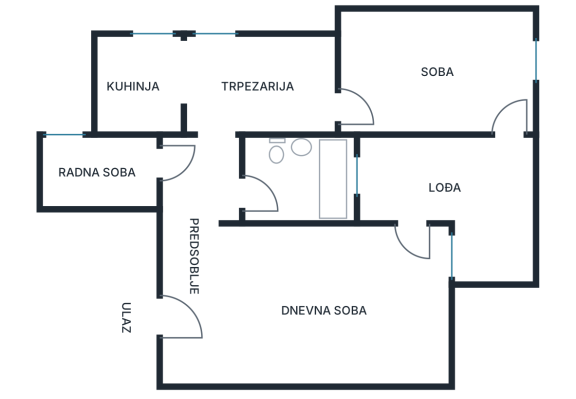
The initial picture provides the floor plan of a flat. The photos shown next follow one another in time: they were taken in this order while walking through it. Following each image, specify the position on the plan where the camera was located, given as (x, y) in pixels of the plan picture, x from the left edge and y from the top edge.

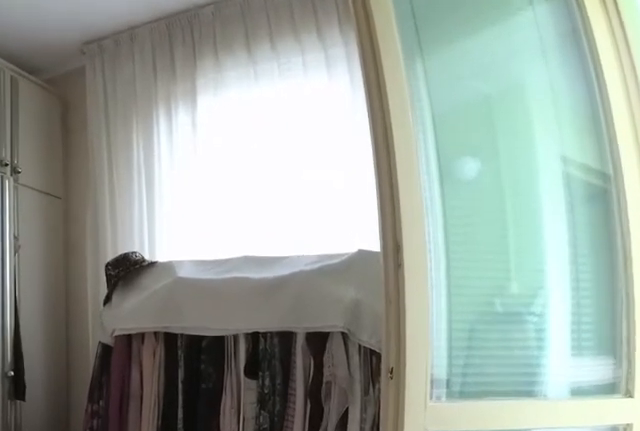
(454, 103)
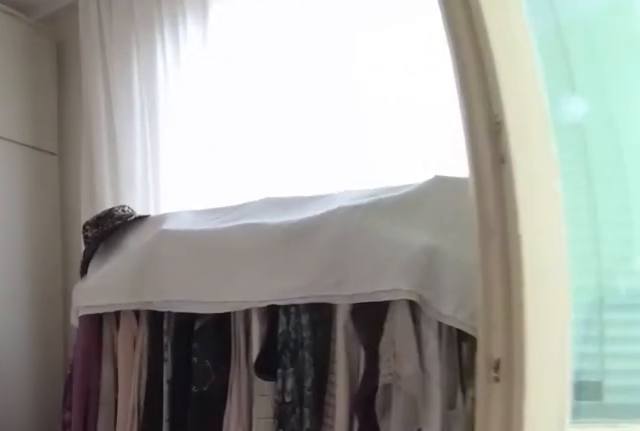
(491, 100)
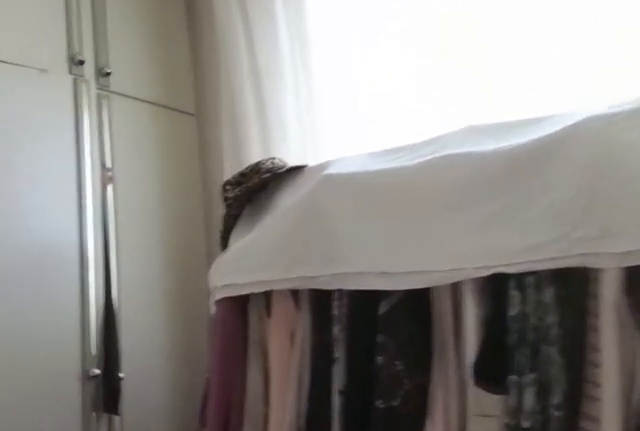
(497, 100)
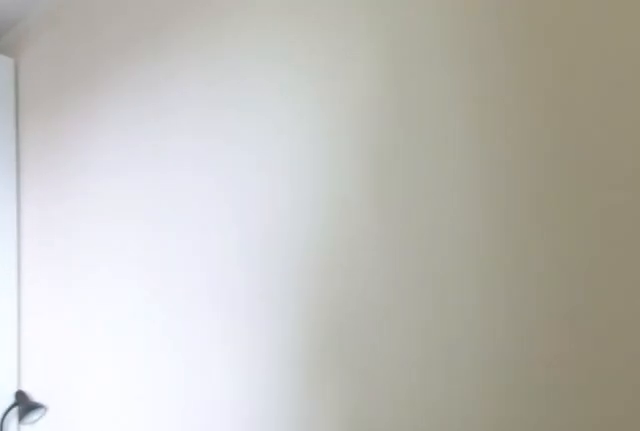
(512, 91)
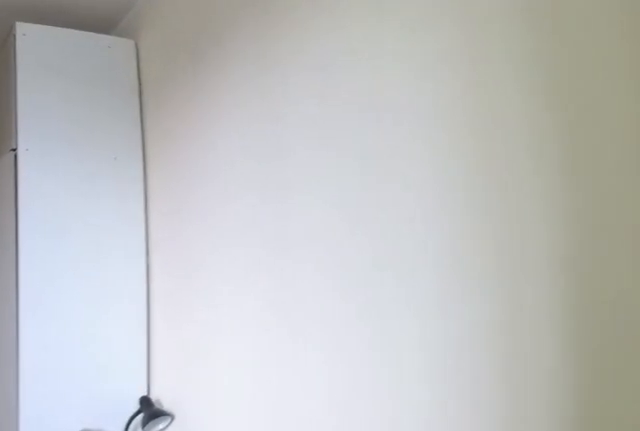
(518, 77)
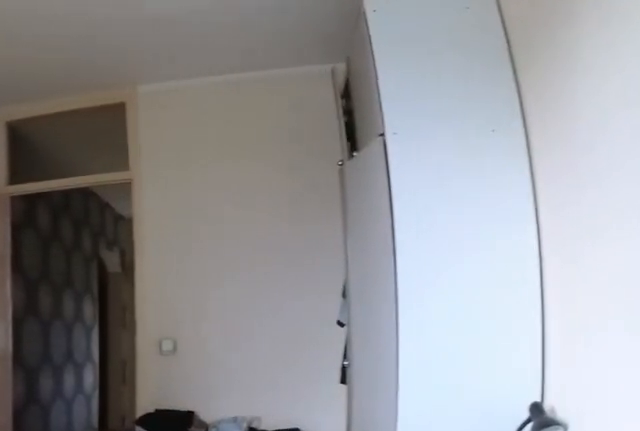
(520, 60)
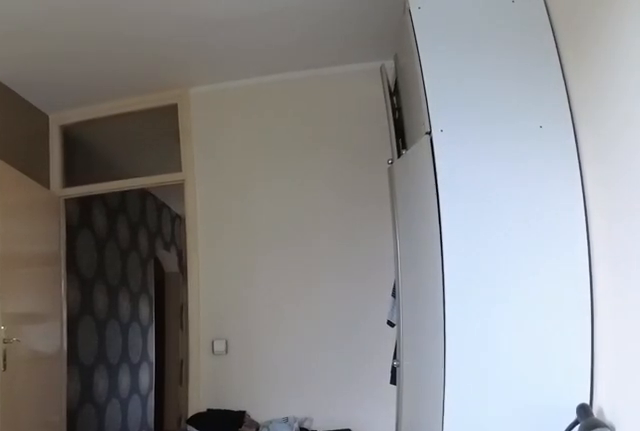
(513, 43)
